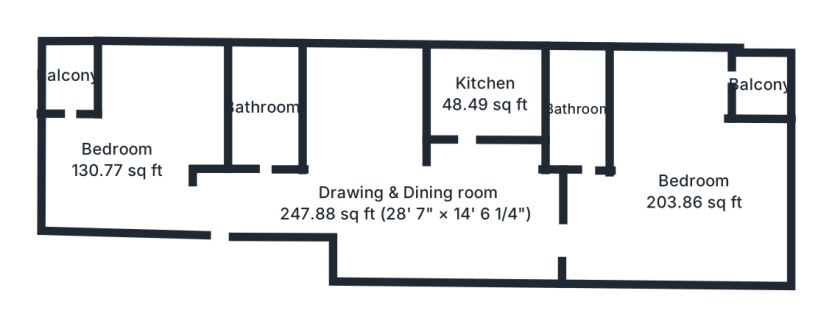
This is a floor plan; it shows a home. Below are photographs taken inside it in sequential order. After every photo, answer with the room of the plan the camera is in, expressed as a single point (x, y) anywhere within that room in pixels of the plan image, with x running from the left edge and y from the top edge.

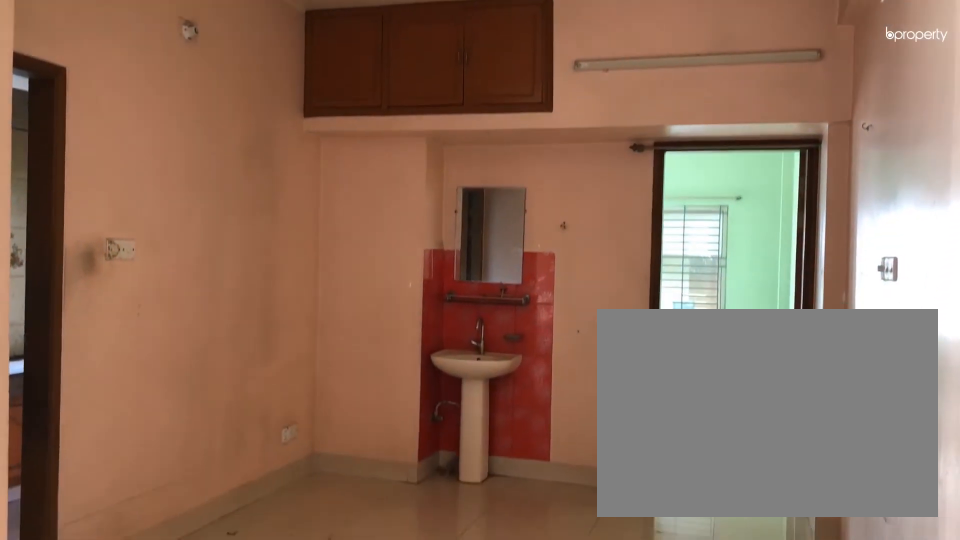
(409, 205)
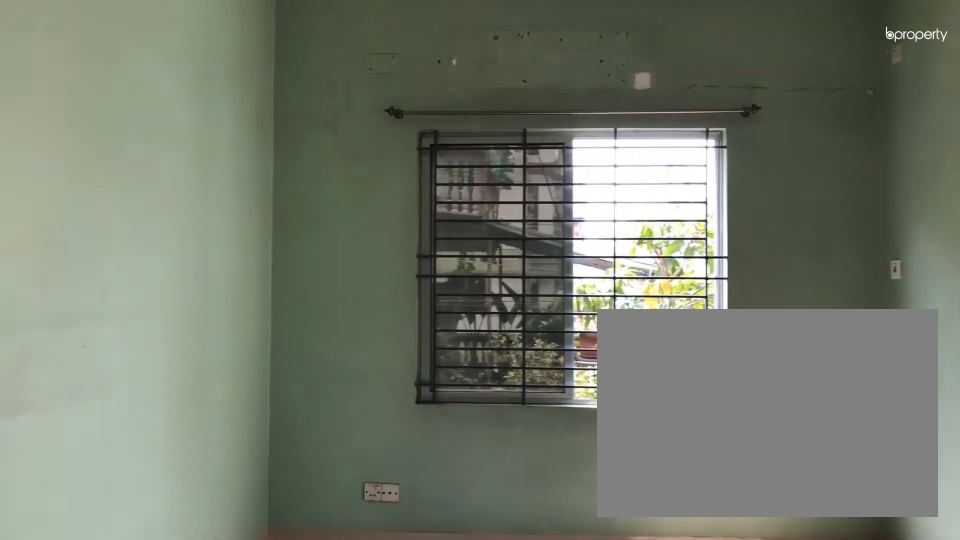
(691, 190)
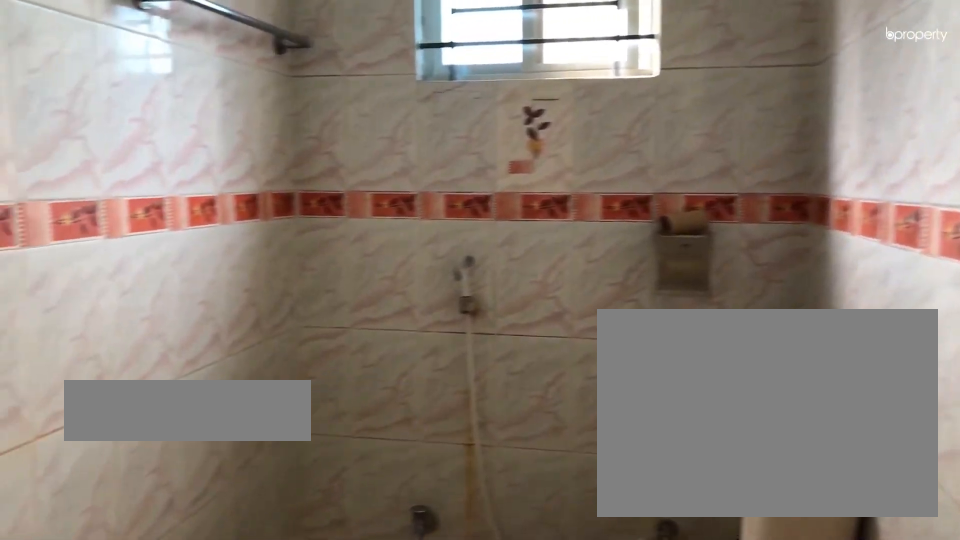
(579, 111)
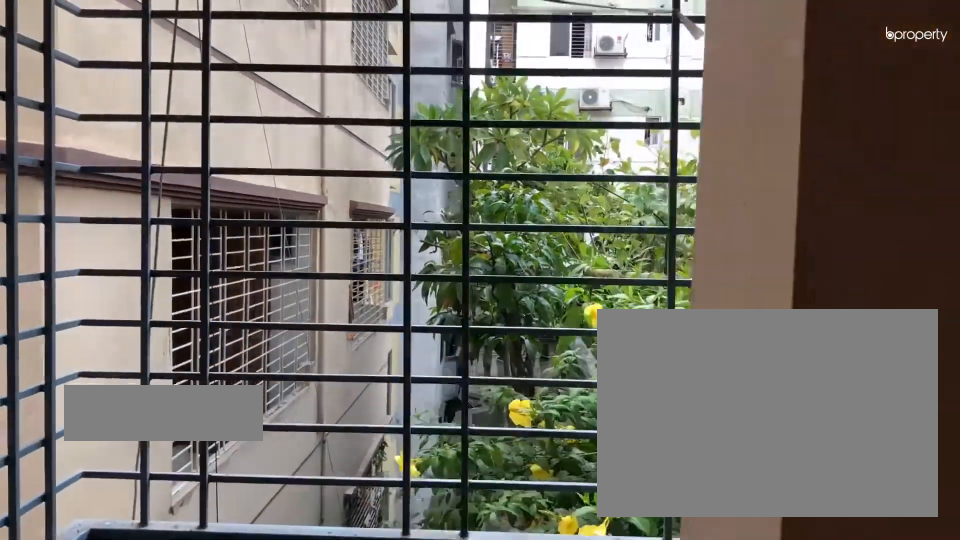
(68, 75)
